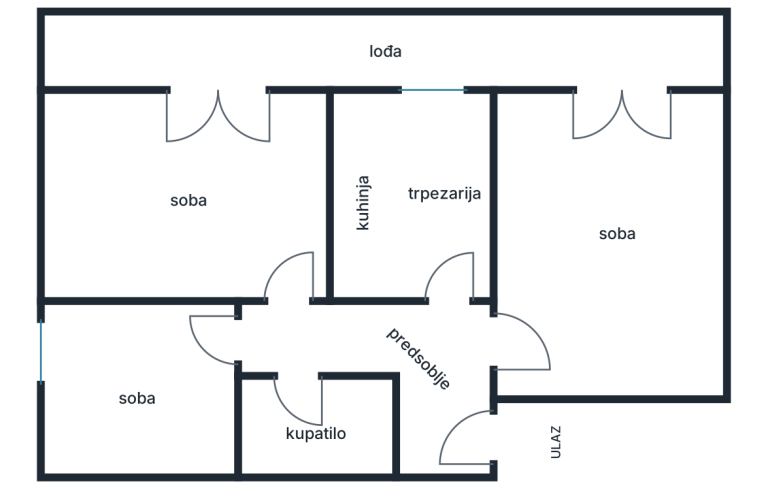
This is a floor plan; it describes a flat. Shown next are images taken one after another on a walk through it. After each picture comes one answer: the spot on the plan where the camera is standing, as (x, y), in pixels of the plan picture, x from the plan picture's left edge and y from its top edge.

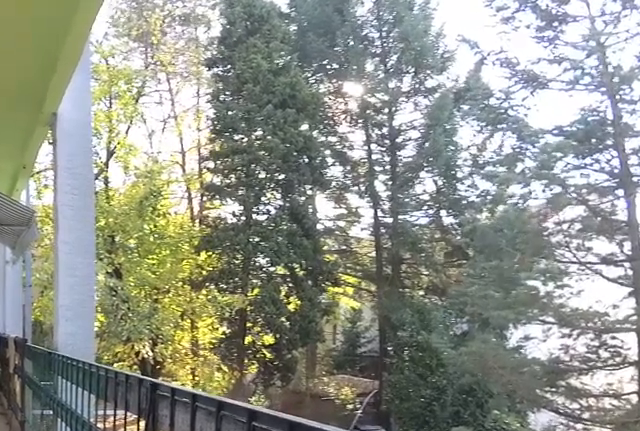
(642, 54)
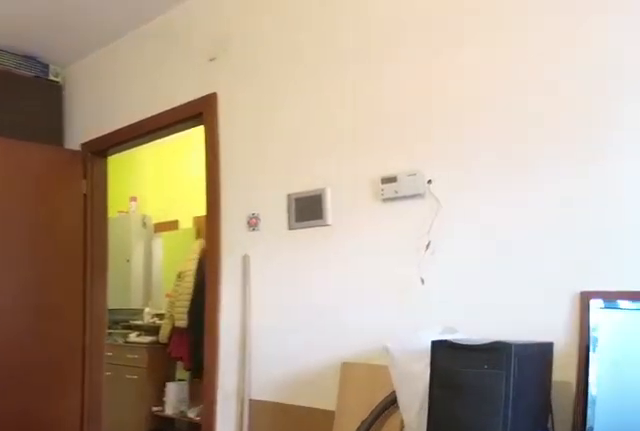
(605, 144)
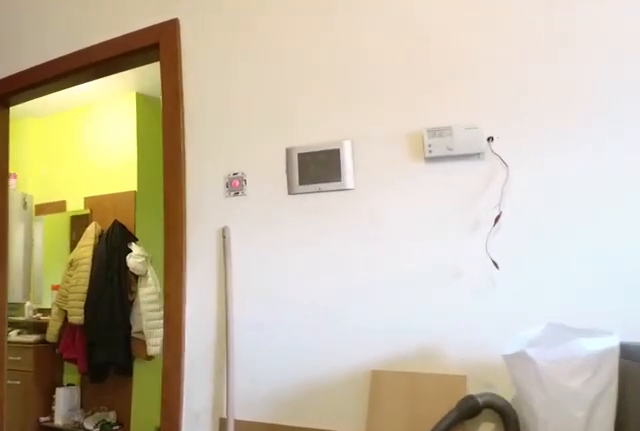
(594, 196)
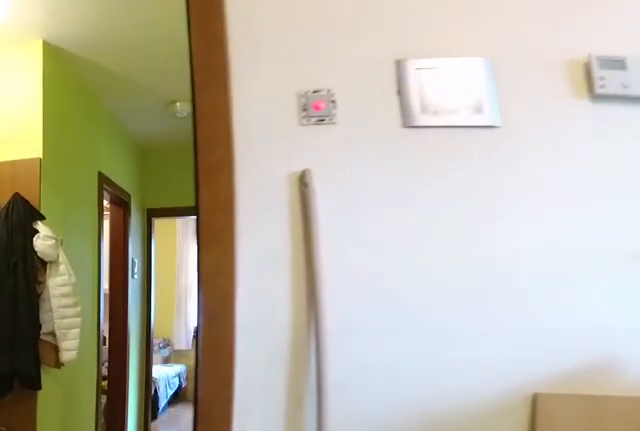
(582, 250)
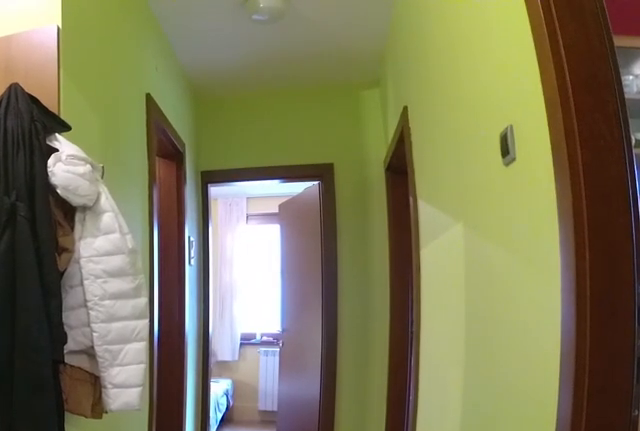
(475, 340)
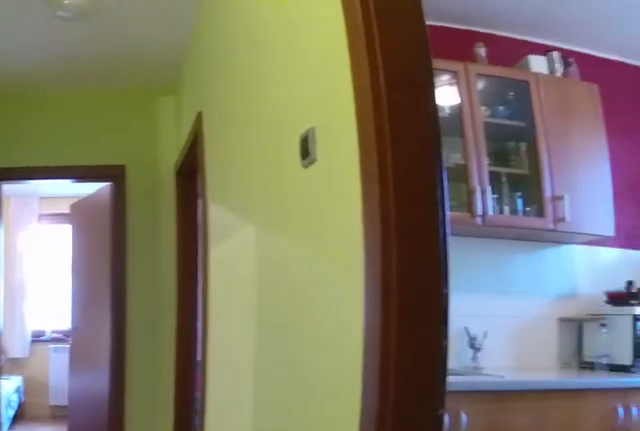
(487, 338)
